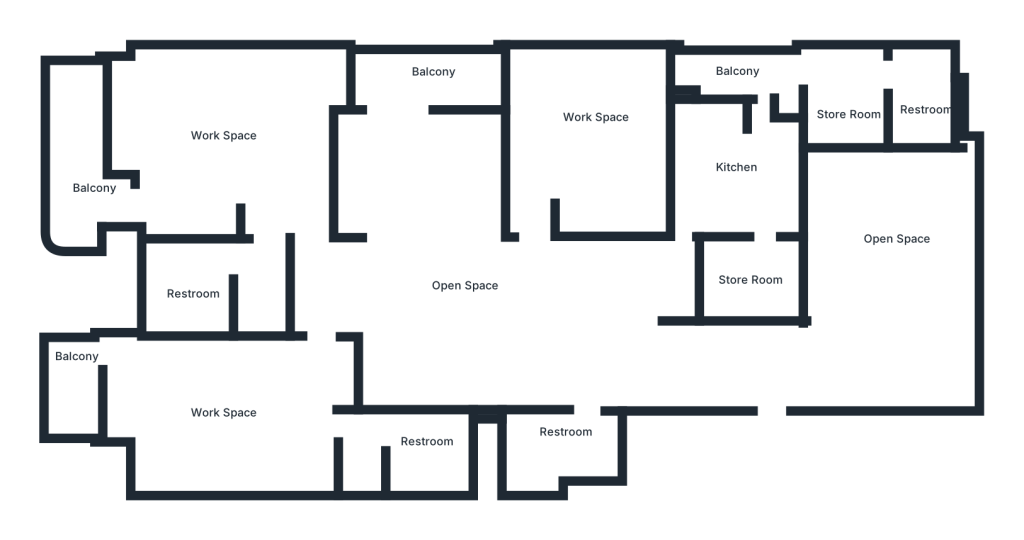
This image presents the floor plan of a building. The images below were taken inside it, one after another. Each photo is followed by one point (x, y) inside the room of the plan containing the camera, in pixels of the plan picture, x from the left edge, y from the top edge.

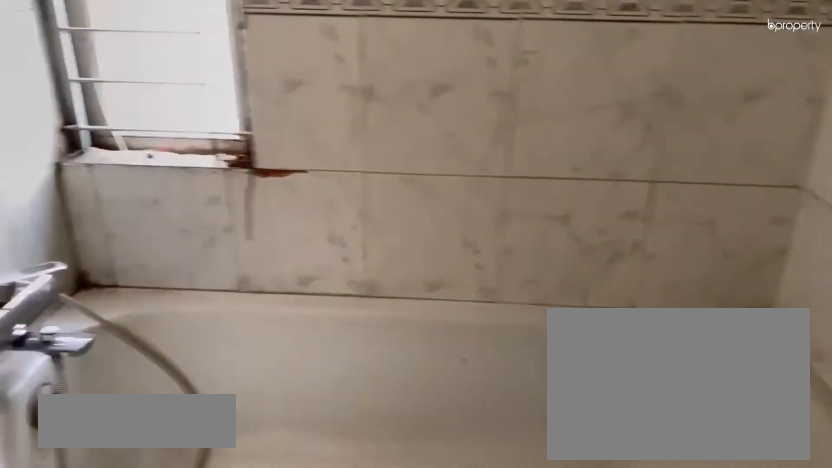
(202, 272)
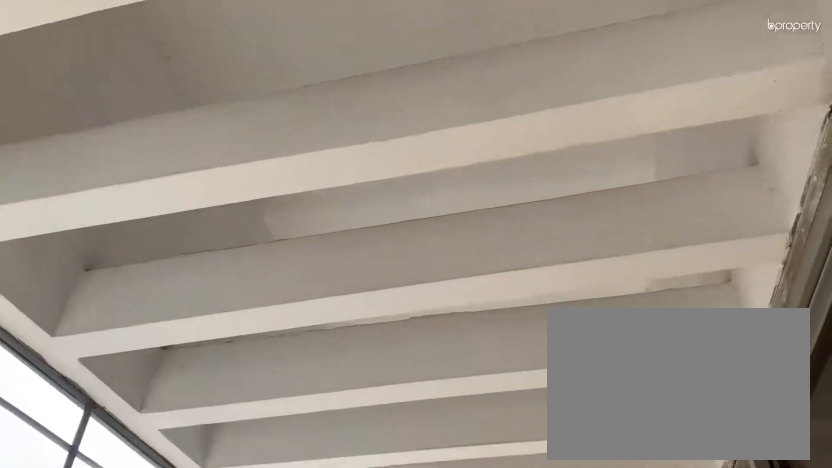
(75, 190)
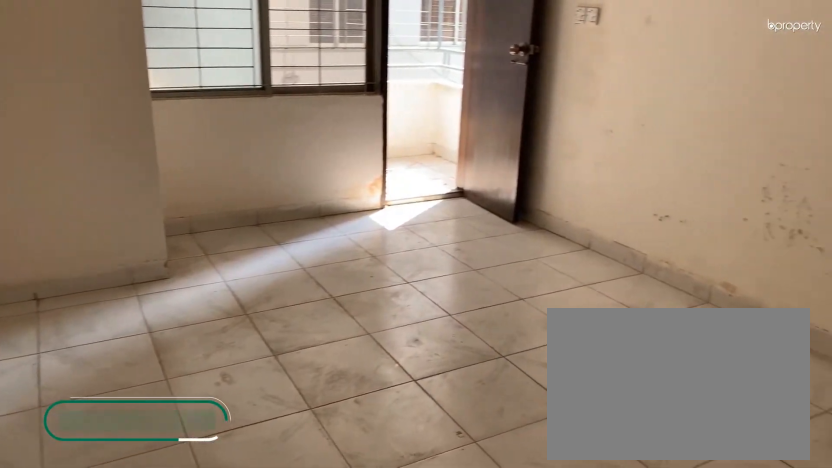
(238, 421)
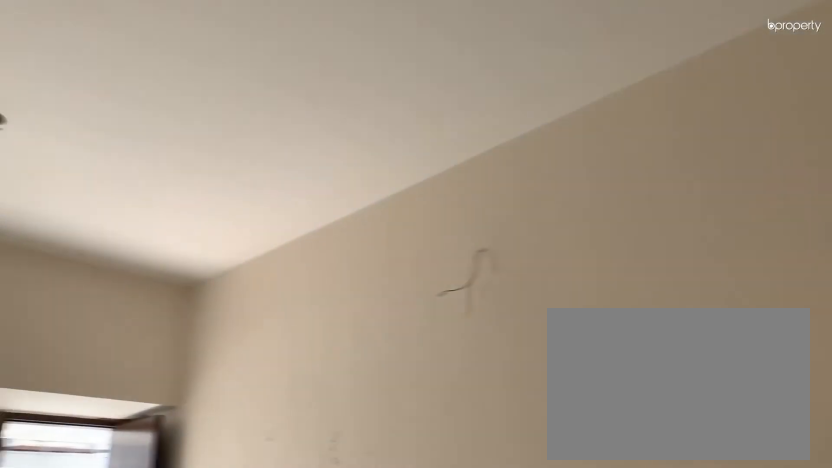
(238, 421)
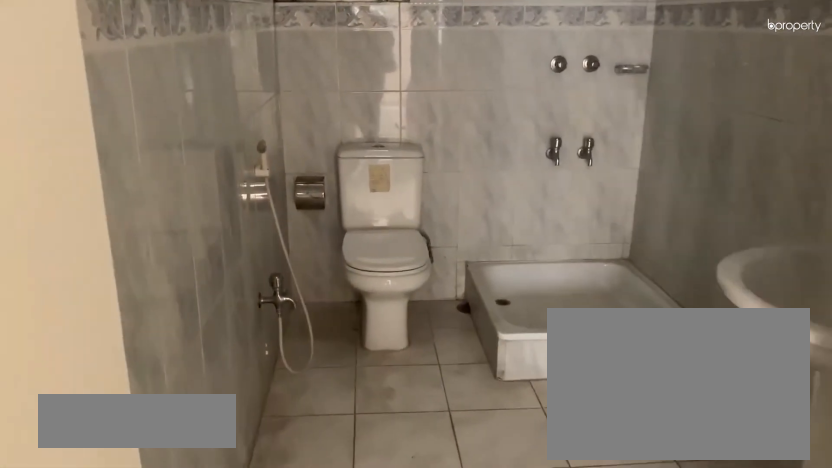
(430, 441)
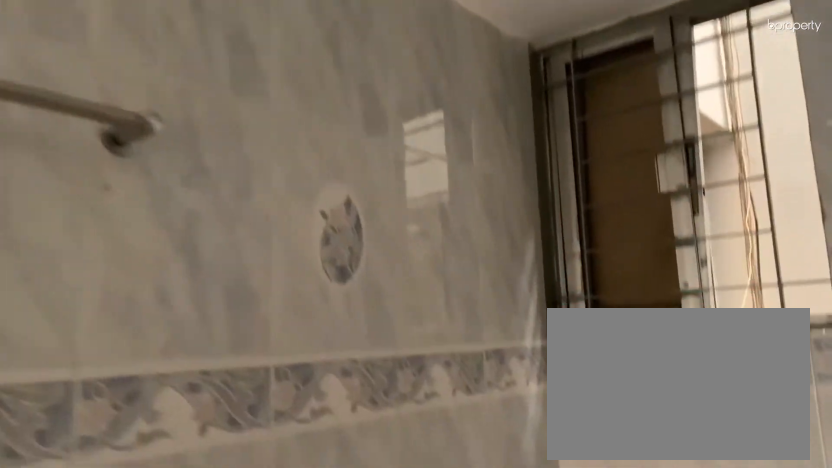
(430, 441)
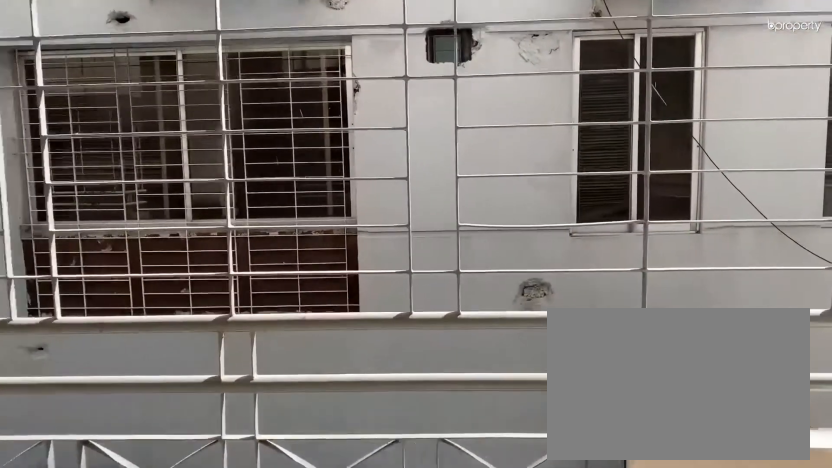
(70, 382)
